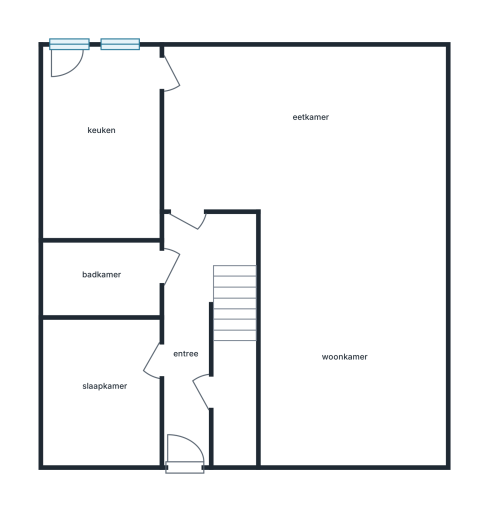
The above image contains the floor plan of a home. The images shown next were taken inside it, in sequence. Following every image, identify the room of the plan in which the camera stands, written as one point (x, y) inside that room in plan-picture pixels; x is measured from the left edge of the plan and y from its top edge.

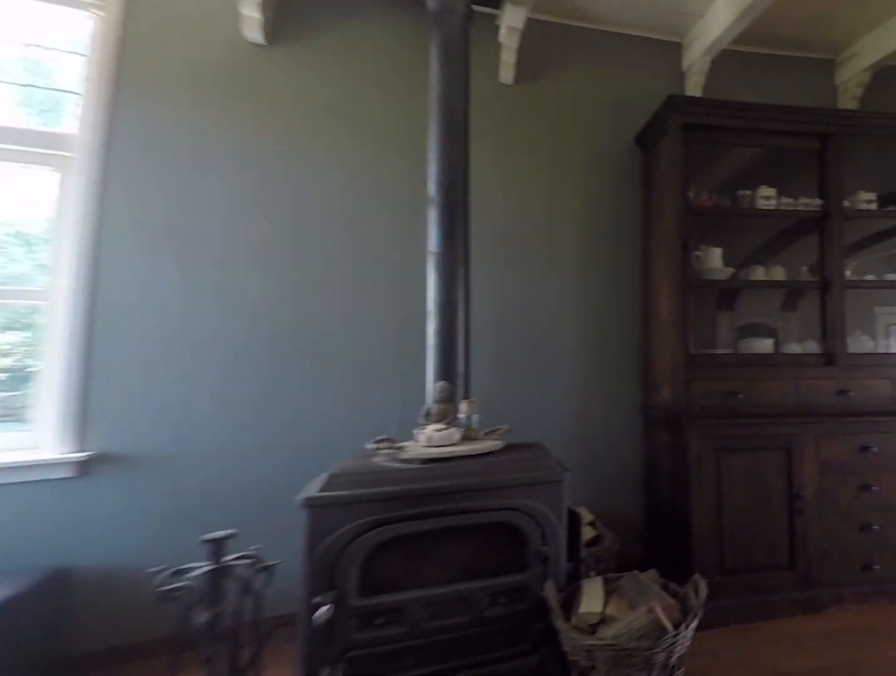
(437, 96)
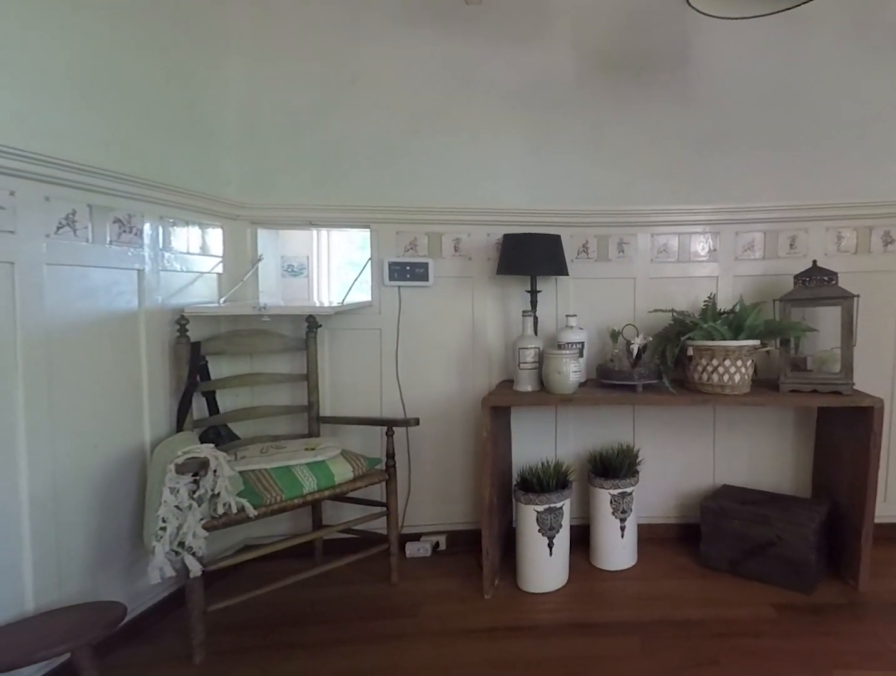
(437, 95)
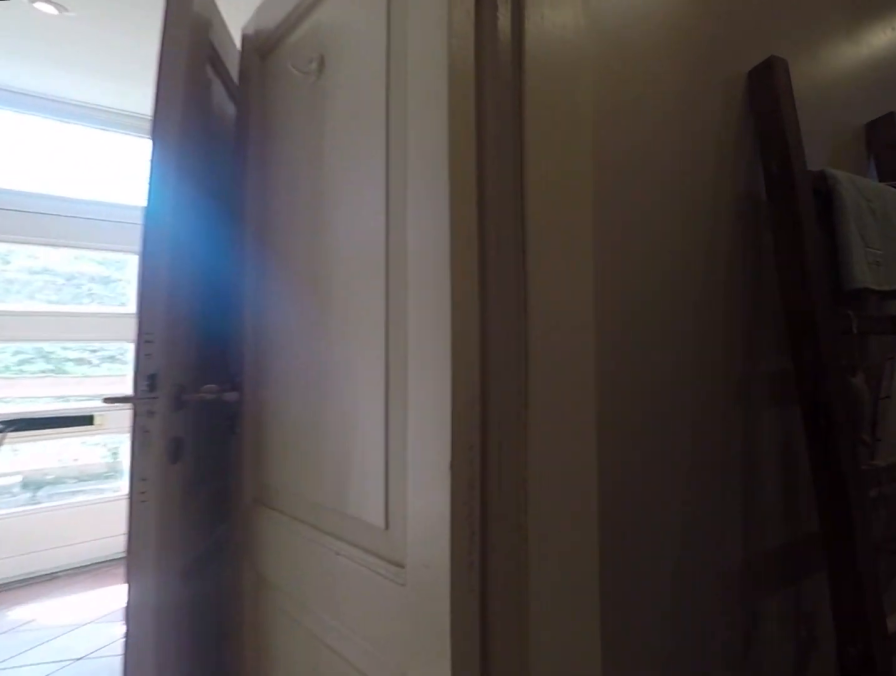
(194, 321)
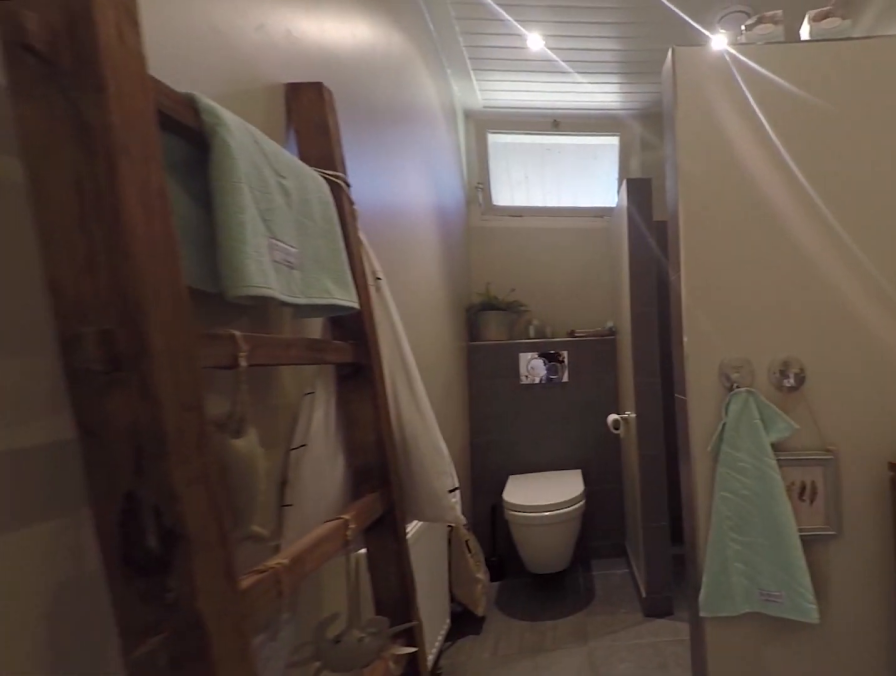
(102, 278)
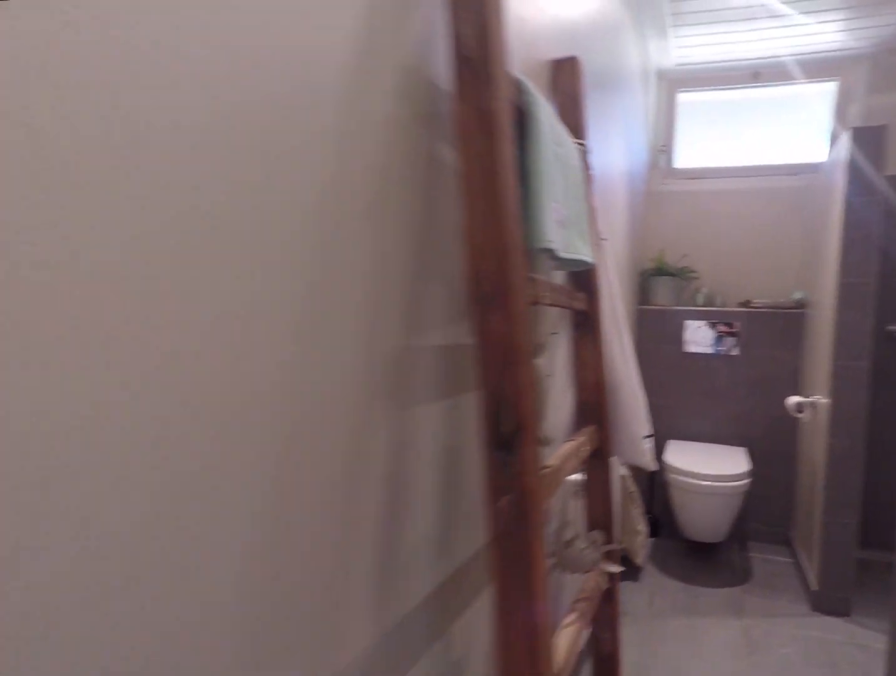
(102, 278)
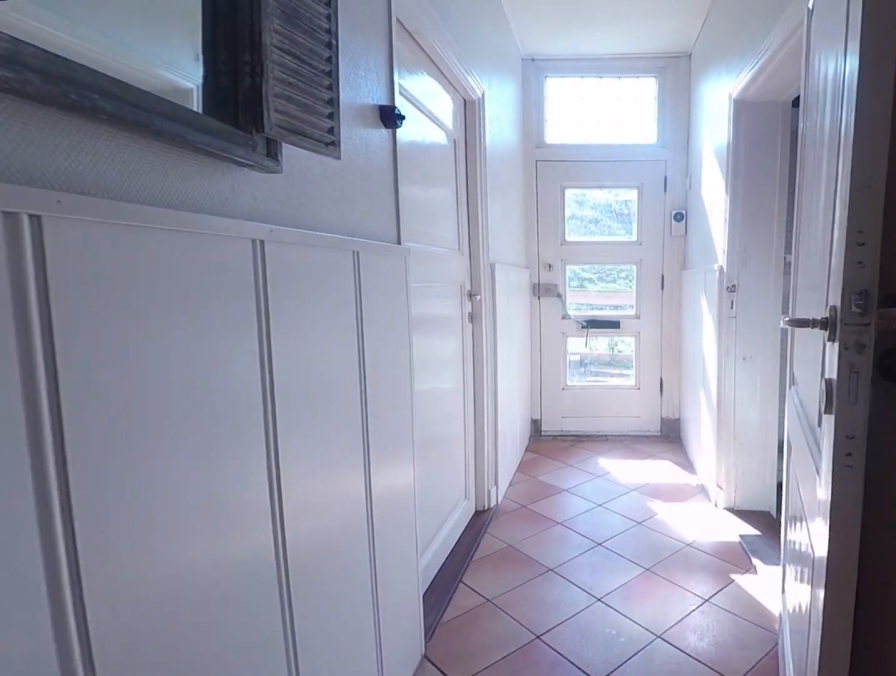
(194, 322)
